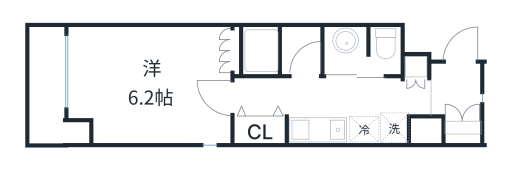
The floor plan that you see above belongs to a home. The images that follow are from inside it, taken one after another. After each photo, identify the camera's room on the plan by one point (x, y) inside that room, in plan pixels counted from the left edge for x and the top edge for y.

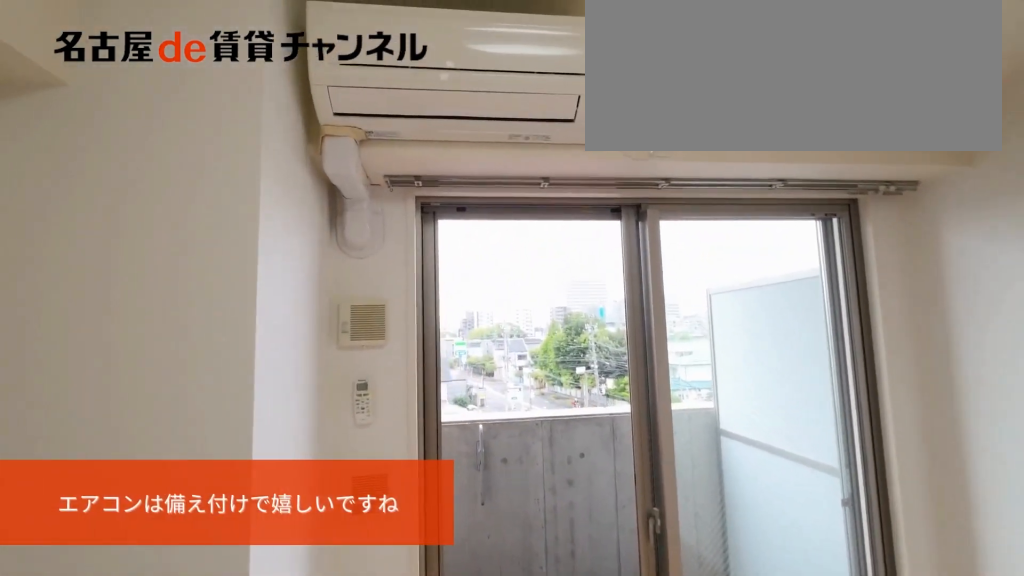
(149, 84)
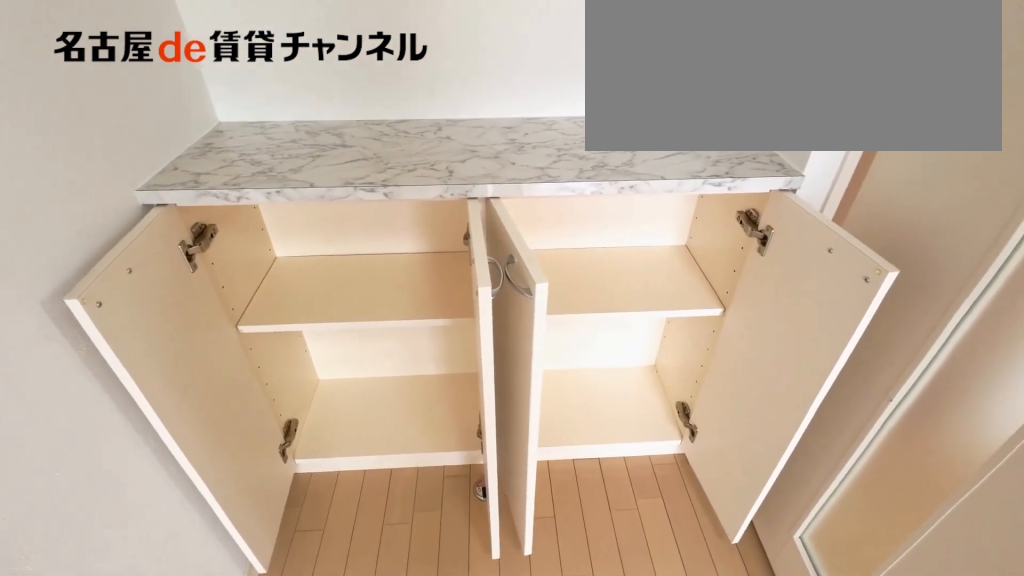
(149, 84)
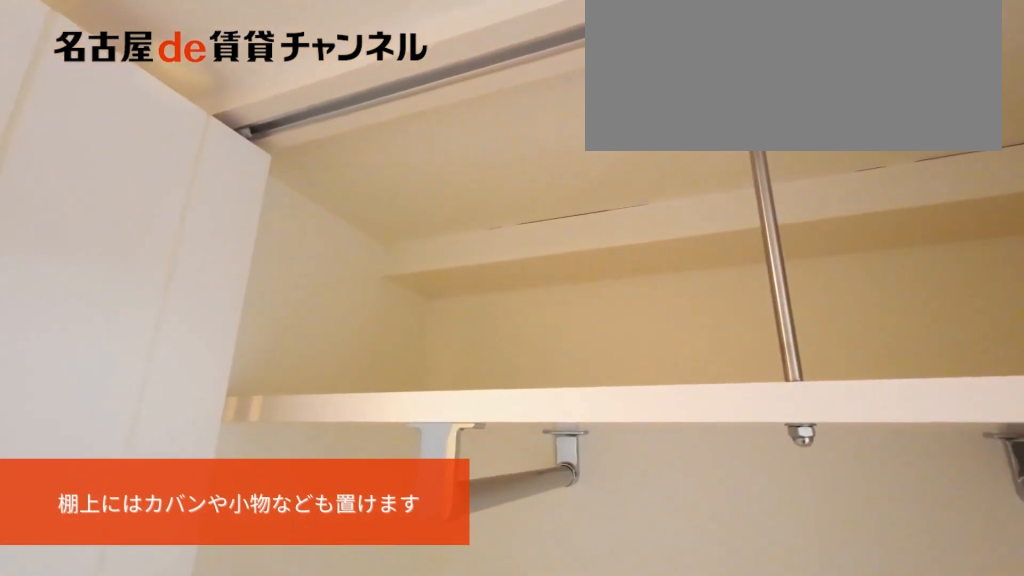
(261, 129)
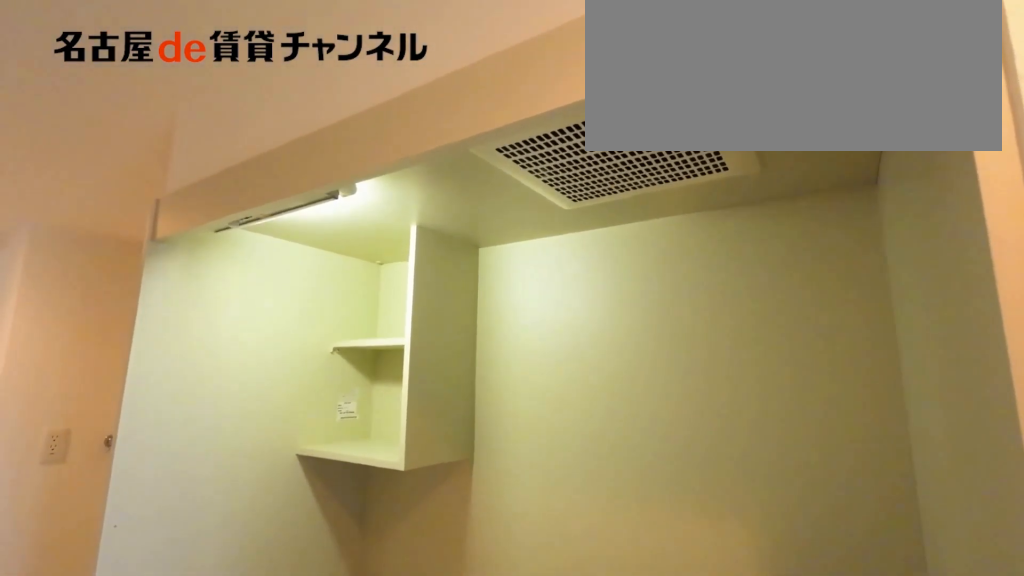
(331, 130)
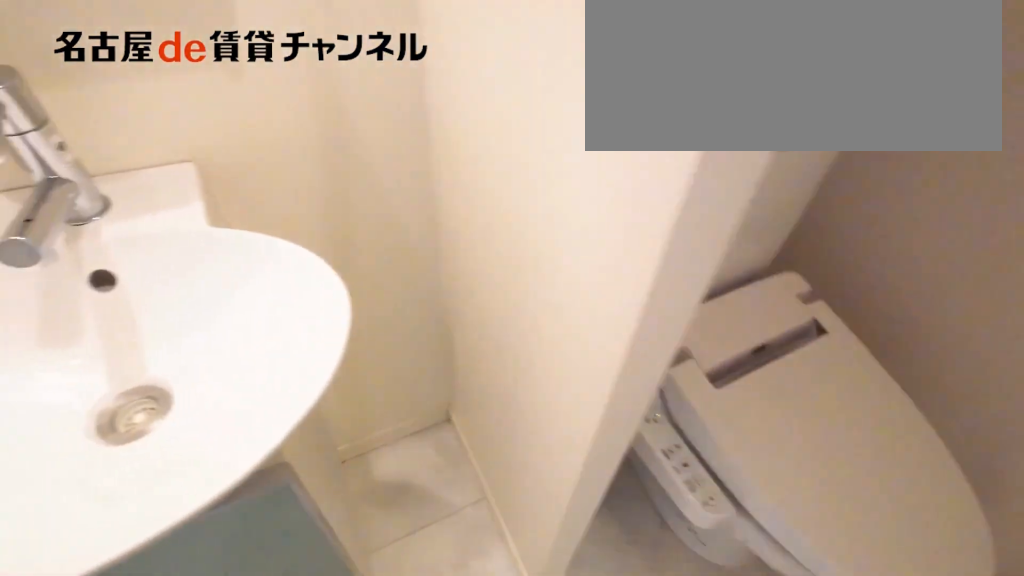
(362, 51)
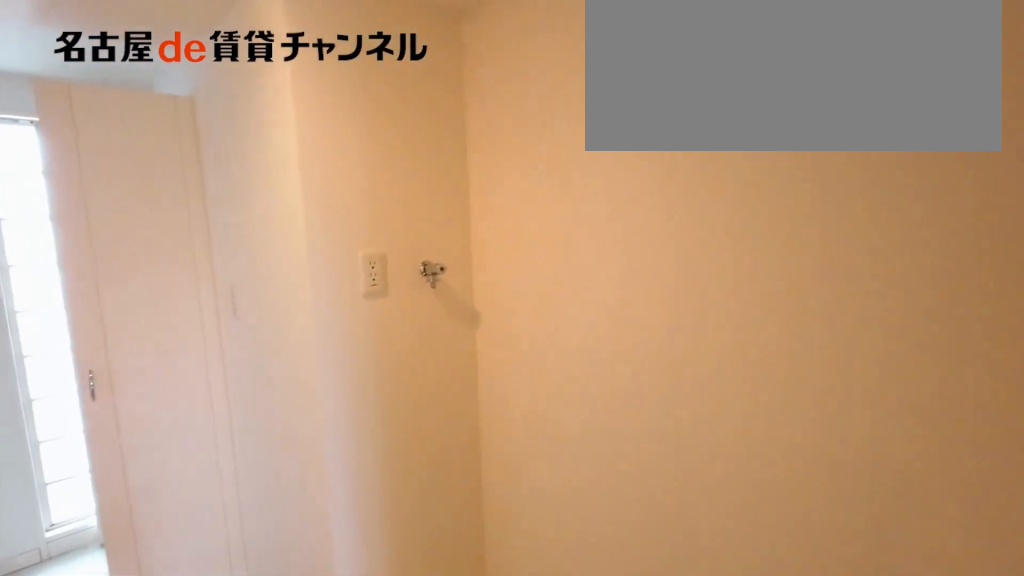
(395, 127)
